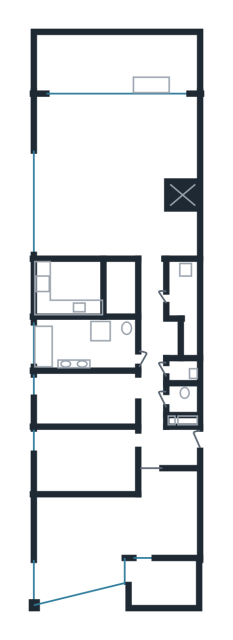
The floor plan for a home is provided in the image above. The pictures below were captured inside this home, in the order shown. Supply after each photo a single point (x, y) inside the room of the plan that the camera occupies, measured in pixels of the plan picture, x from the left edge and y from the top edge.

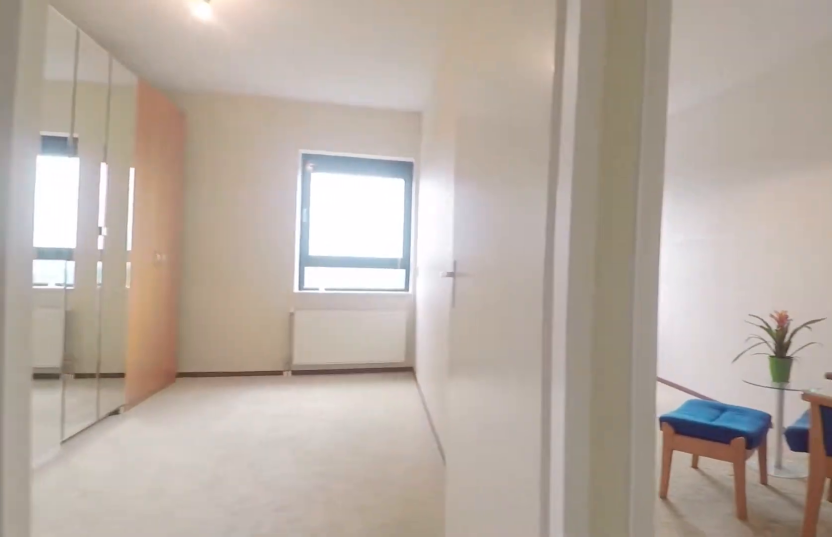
(158, 378)
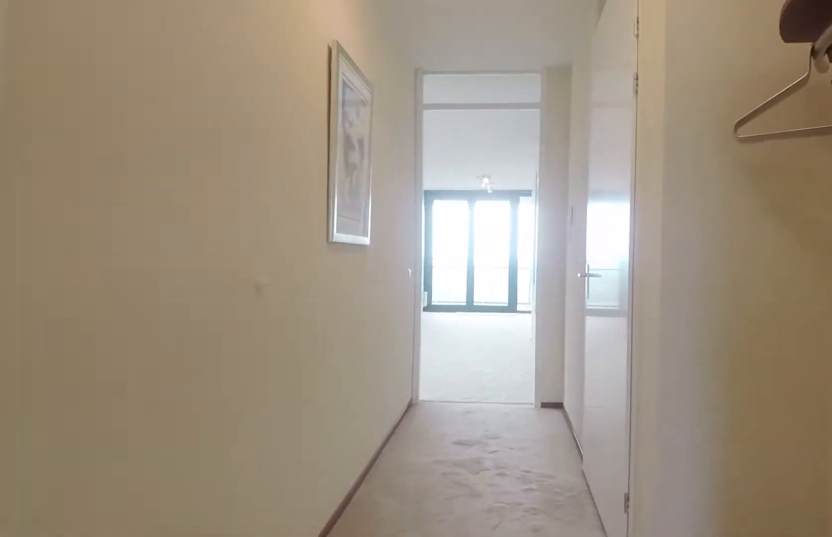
(158, 378)
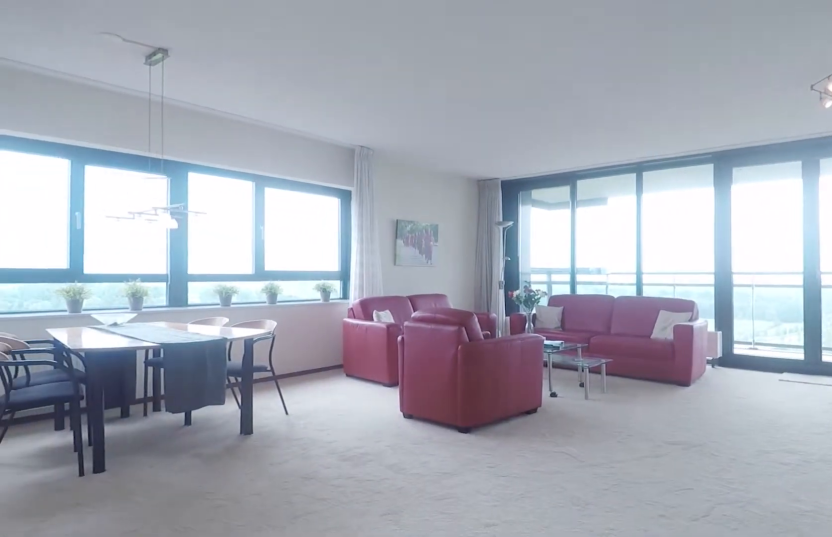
(114, 177)
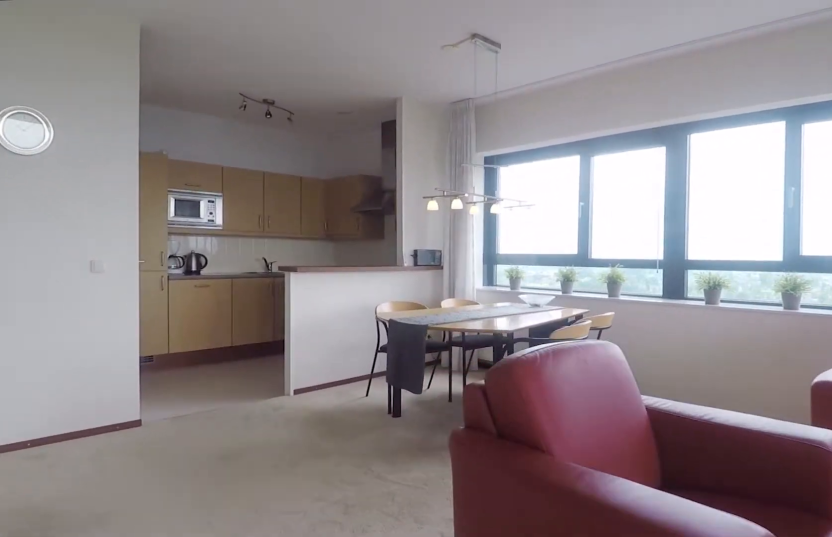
(114, 177)
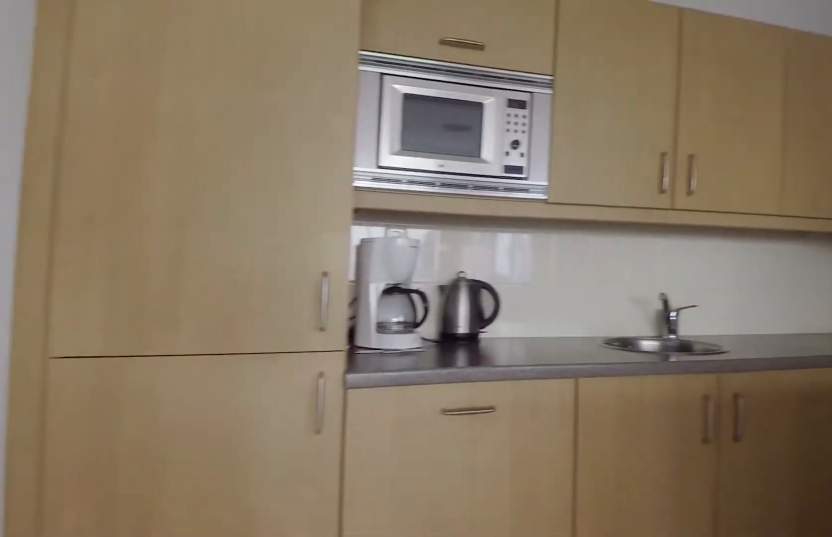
(61, 299)
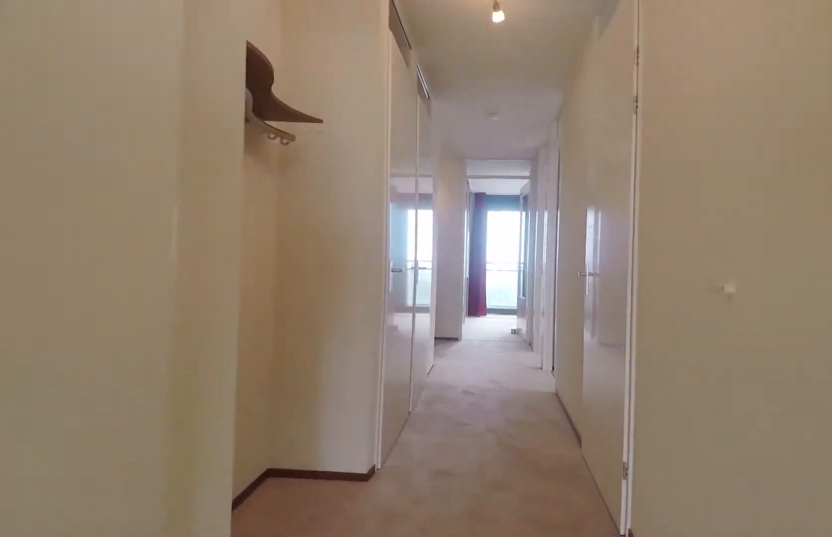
(158, 378)
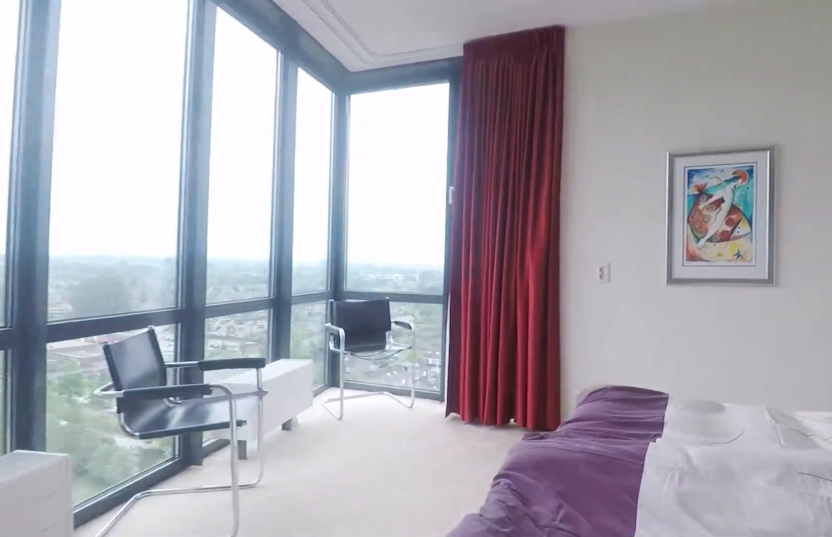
(76, 524)
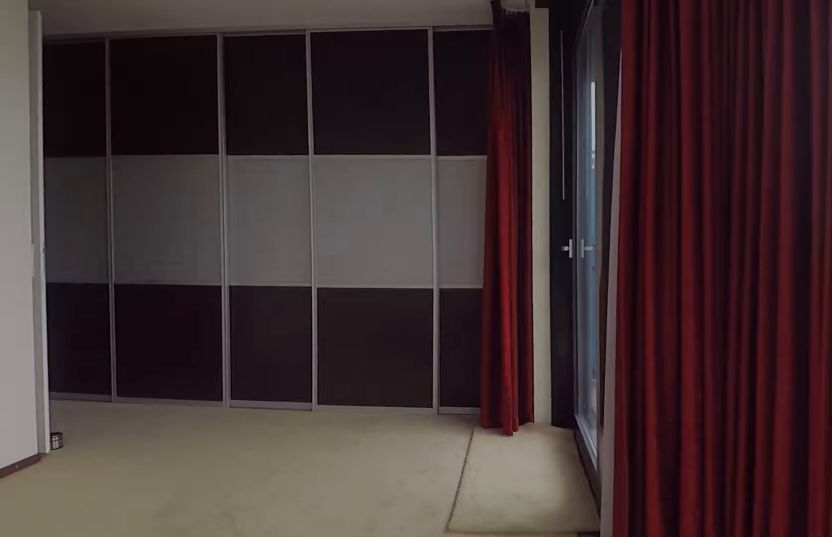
(113, 532)
